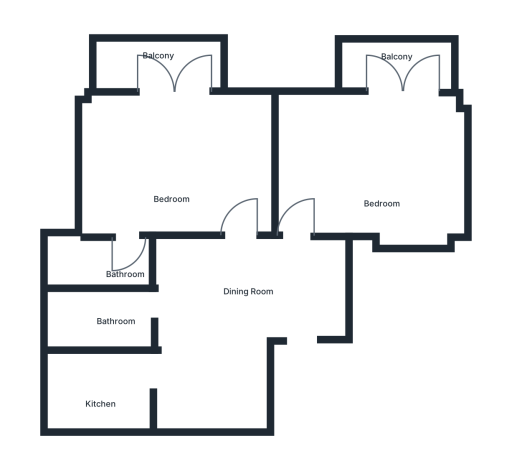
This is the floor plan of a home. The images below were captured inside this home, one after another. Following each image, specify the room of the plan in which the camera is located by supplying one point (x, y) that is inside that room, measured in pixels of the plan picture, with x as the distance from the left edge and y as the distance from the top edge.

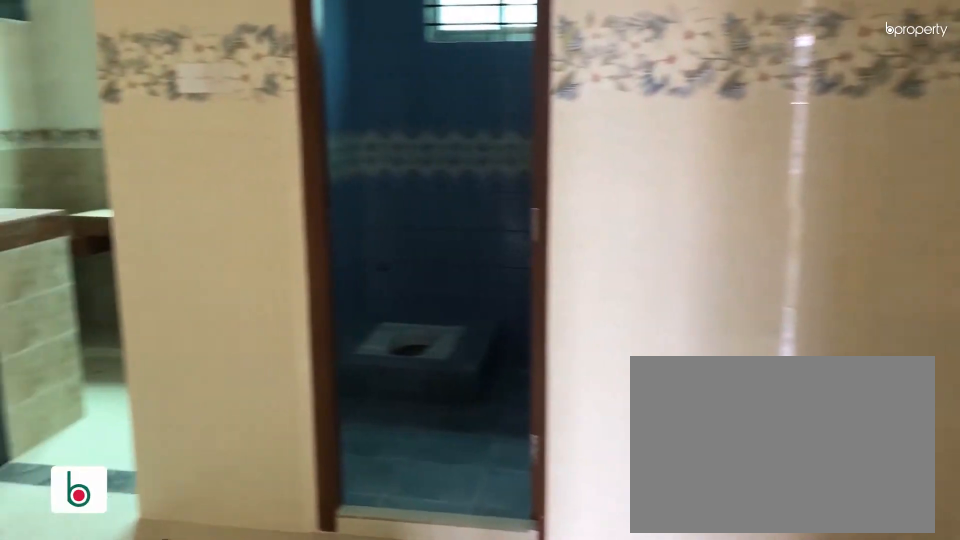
(225, 330)
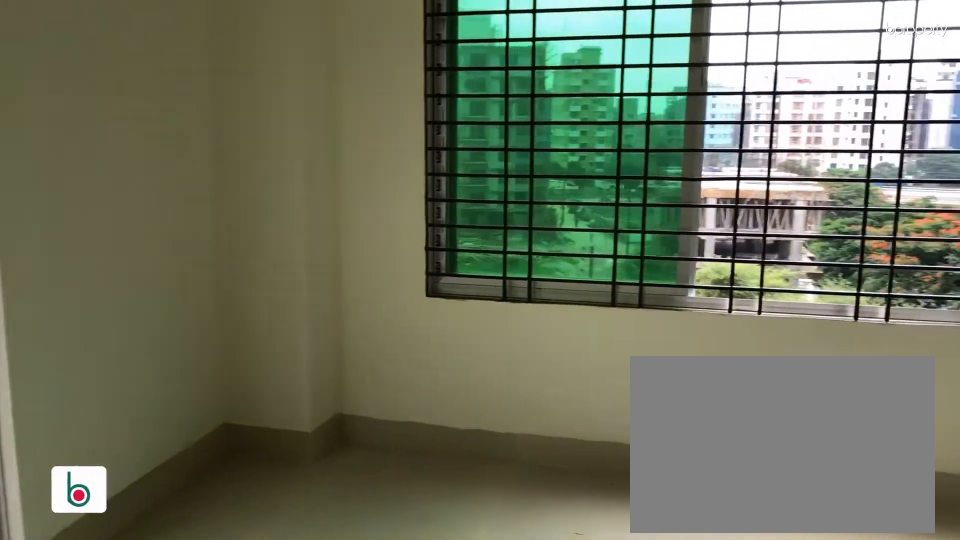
(379, 164)
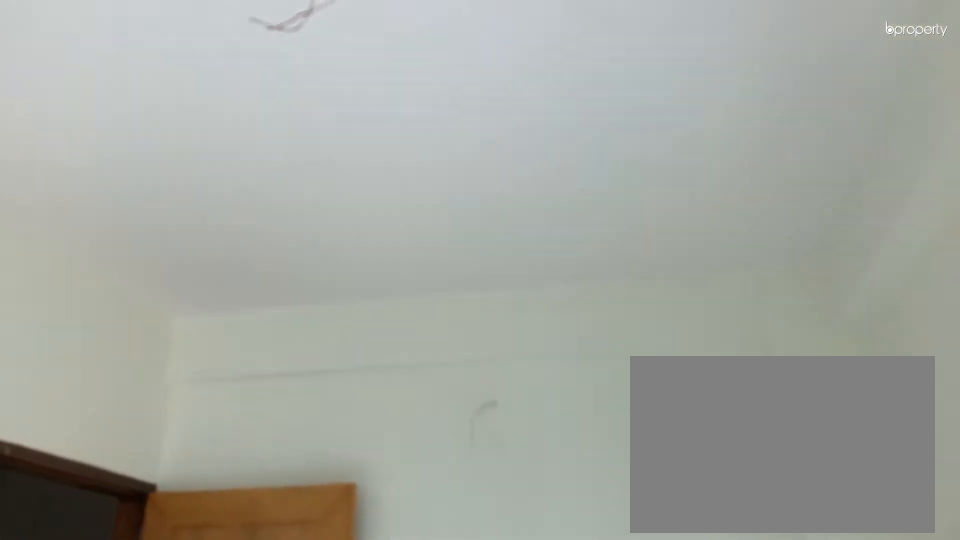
(379, 164)
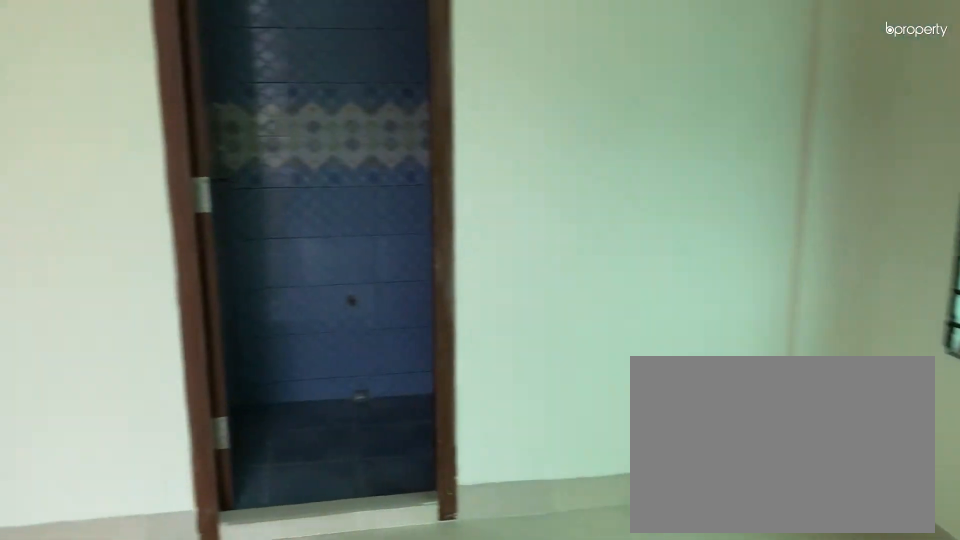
(174, 162)
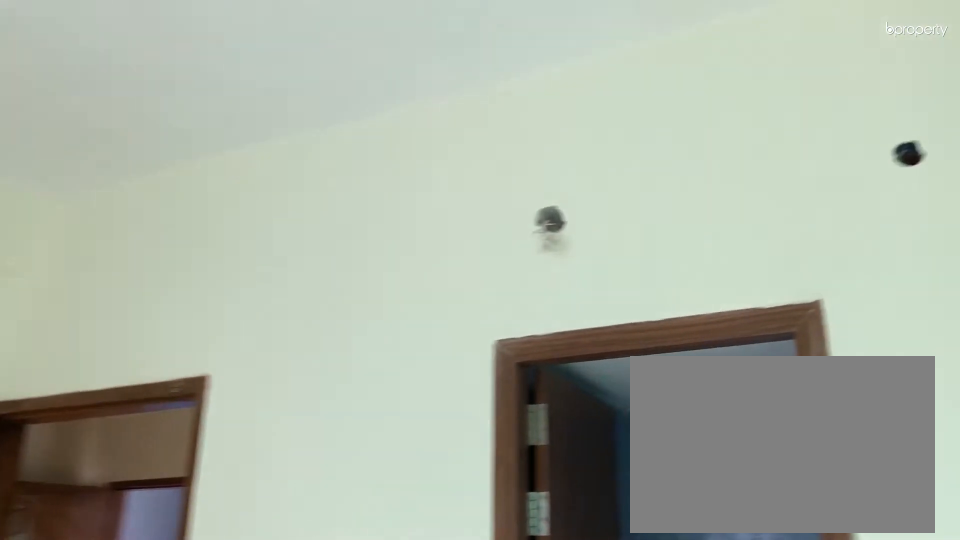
(174, 162)
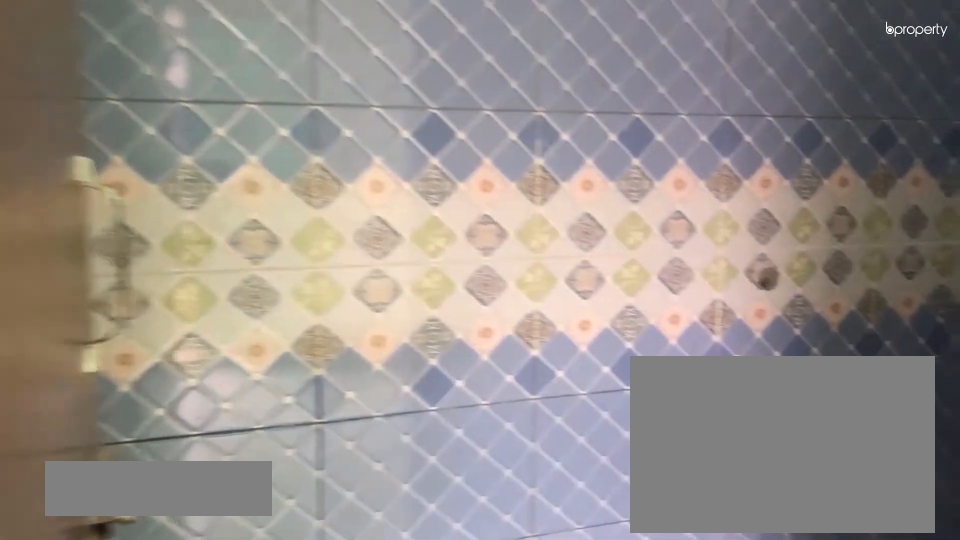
(102, 267)
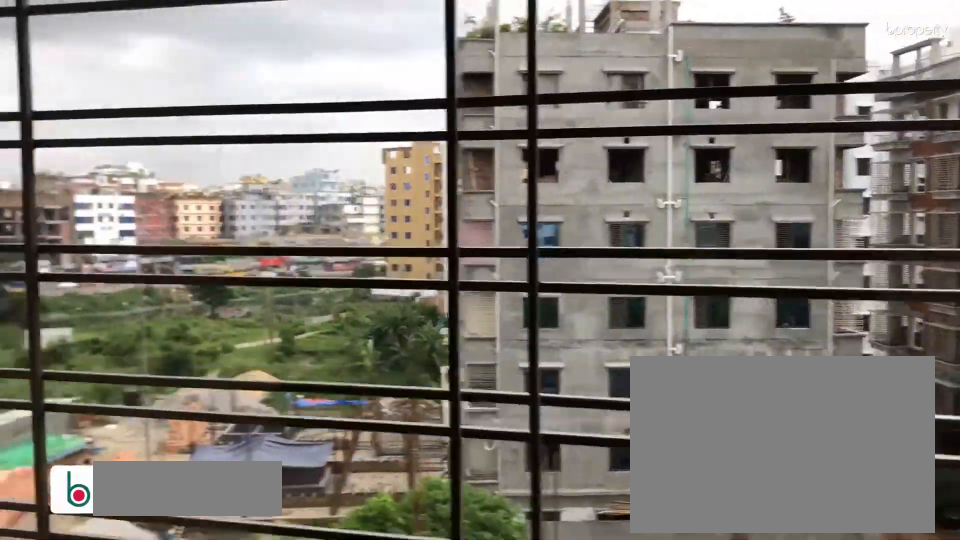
(156, 65)
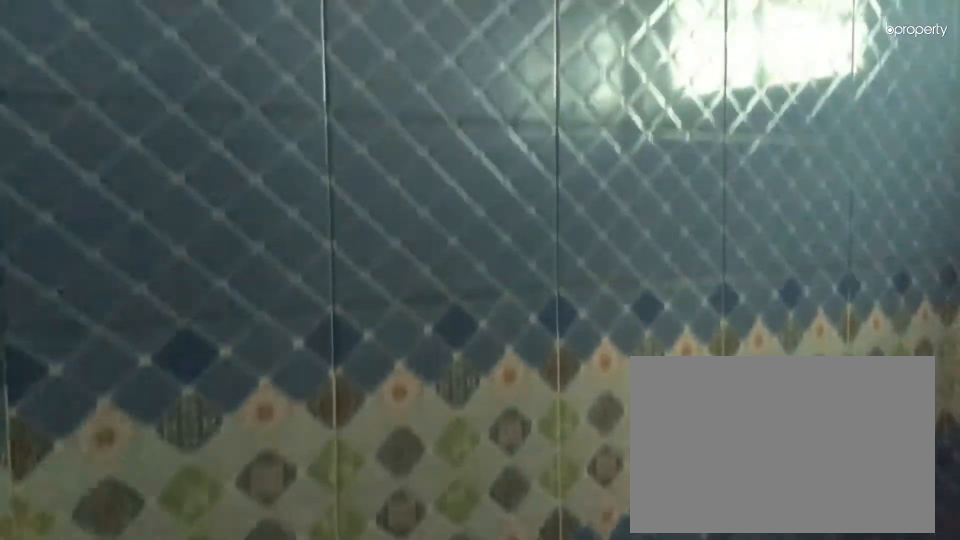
(111, 315)
